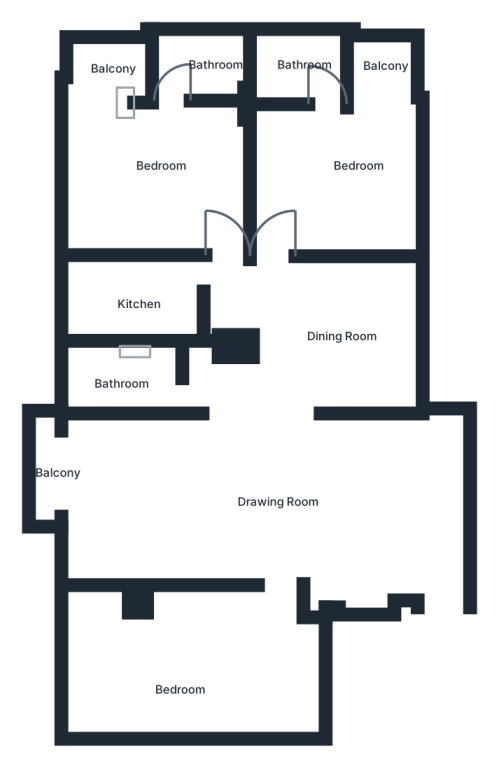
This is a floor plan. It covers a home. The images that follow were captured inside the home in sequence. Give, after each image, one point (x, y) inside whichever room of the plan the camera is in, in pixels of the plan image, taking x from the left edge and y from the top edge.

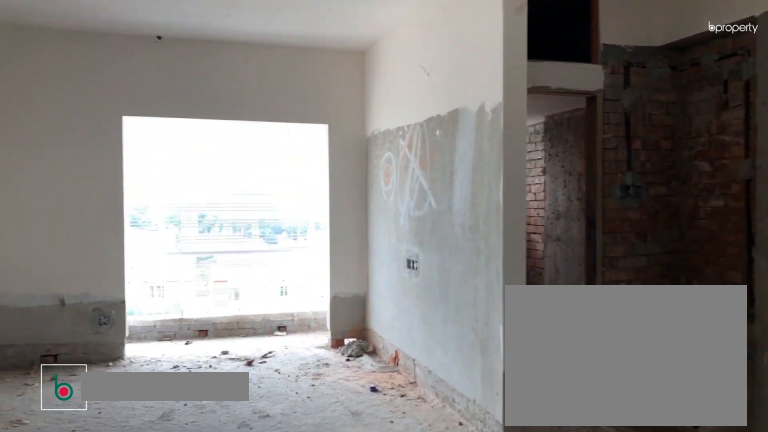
(257, 499)
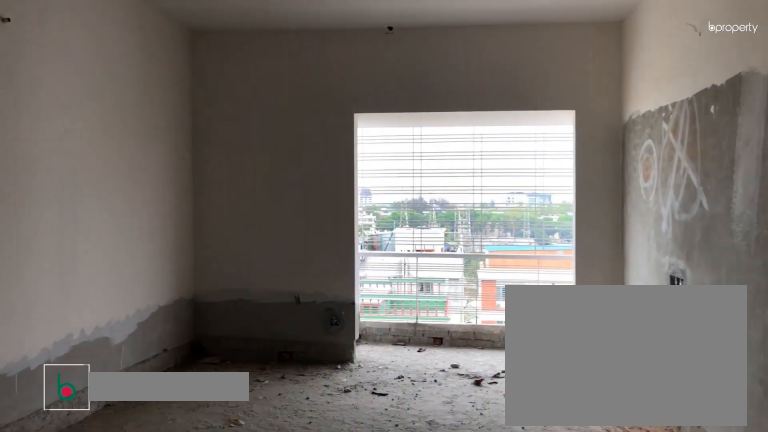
(257, 499)
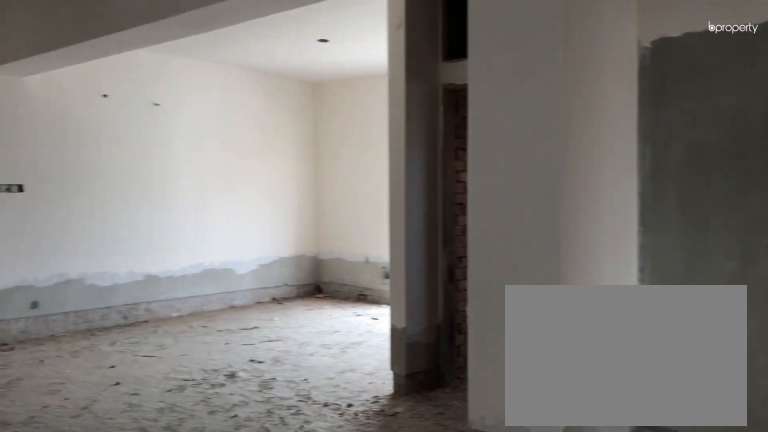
(332, 333)
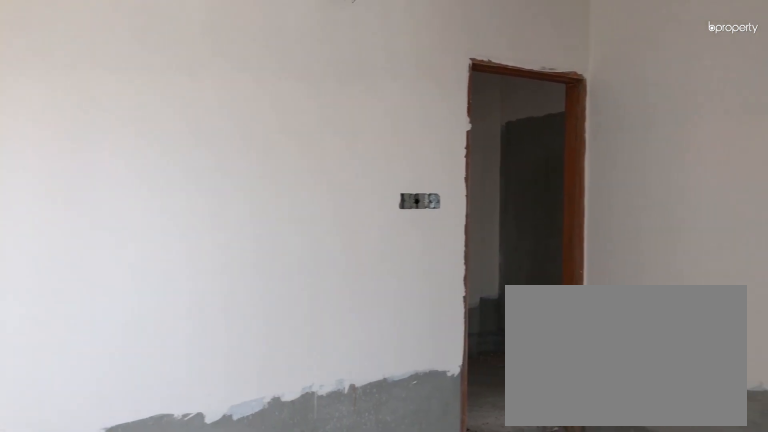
(324, 159)
